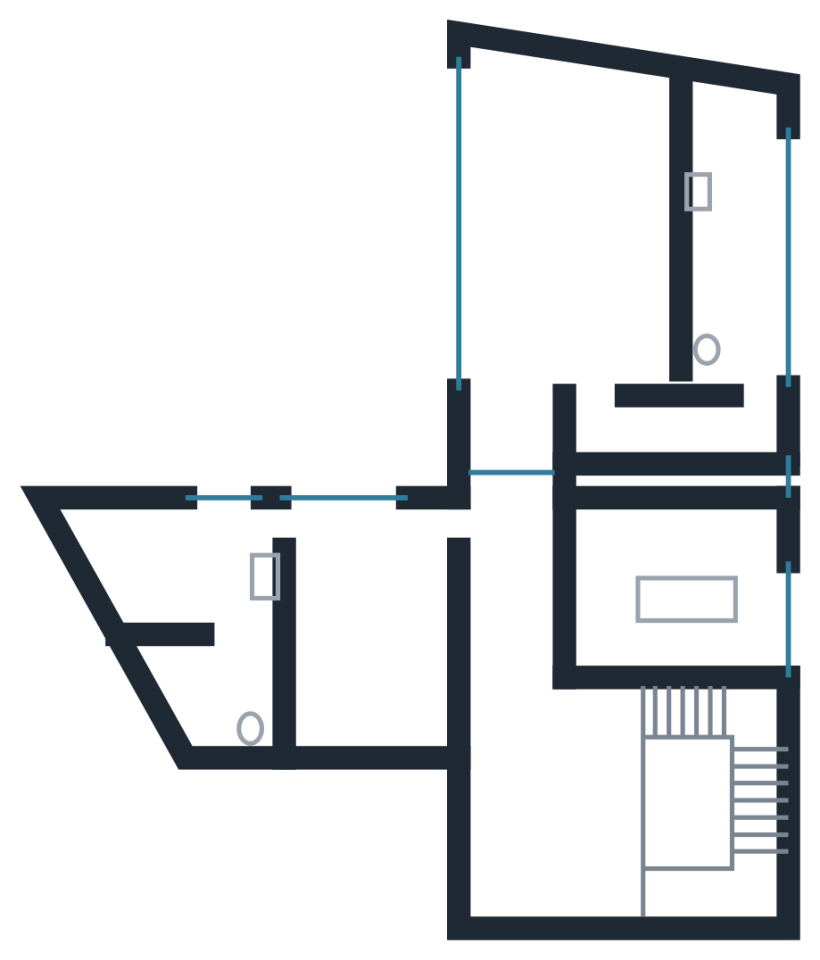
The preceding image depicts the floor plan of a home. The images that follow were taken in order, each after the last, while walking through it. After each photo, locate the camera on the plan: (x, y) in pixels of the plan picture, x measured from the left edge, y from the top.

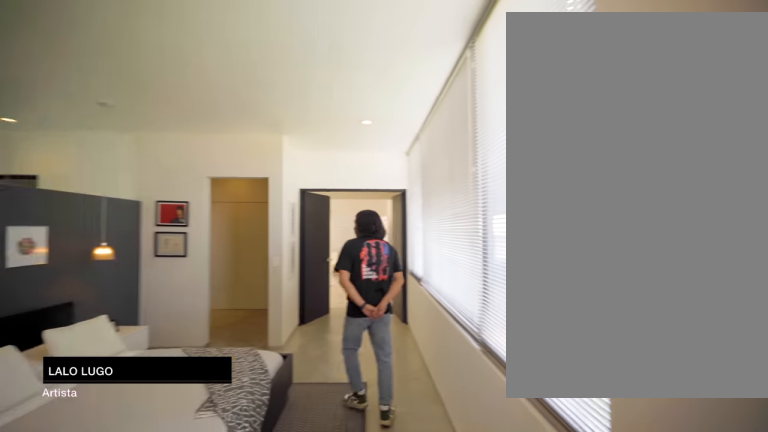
(524, 152)
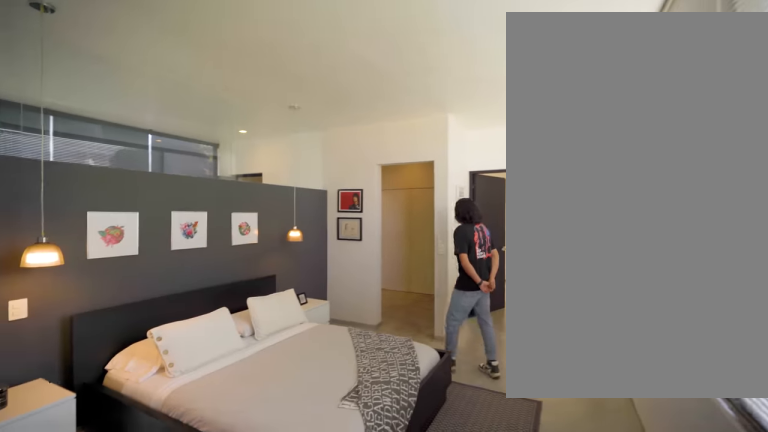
(523, 152)
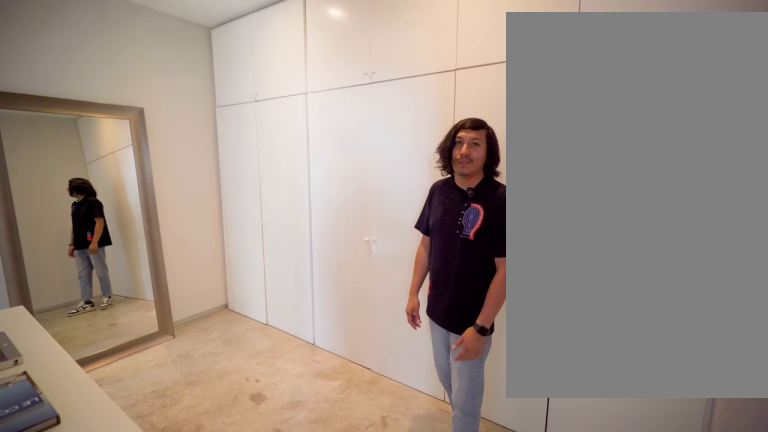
(600, 427)
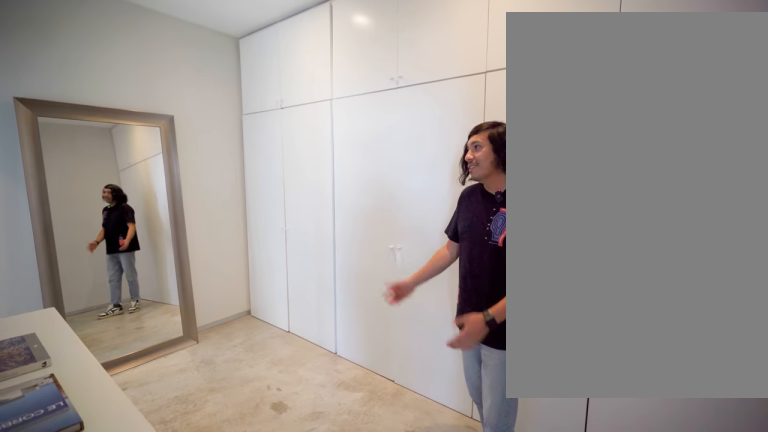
(602, 431)
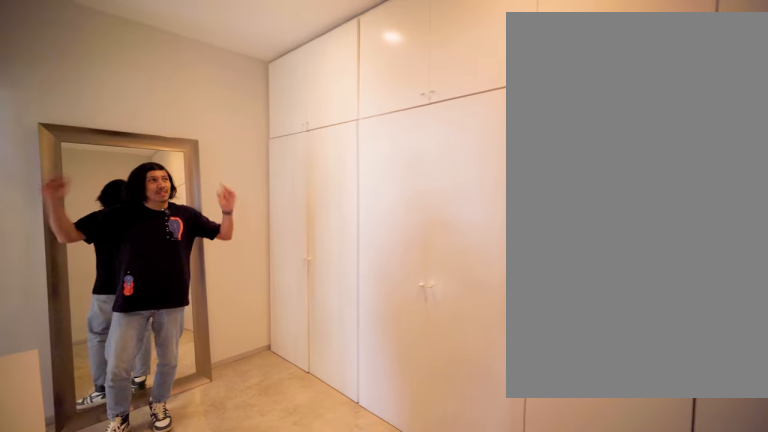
(614, 440)
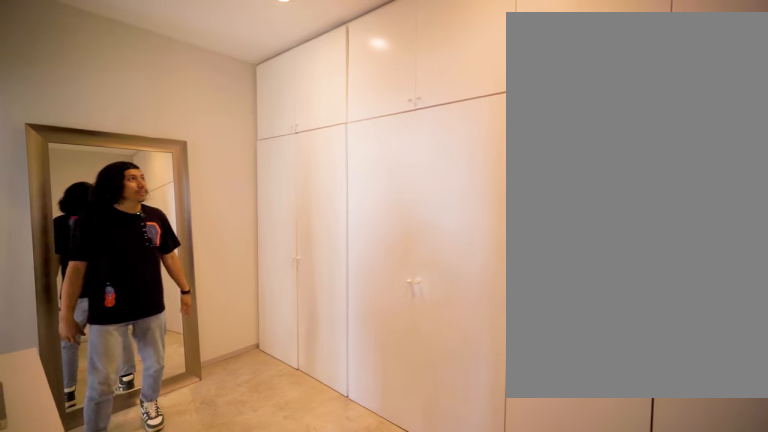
(615, 440)
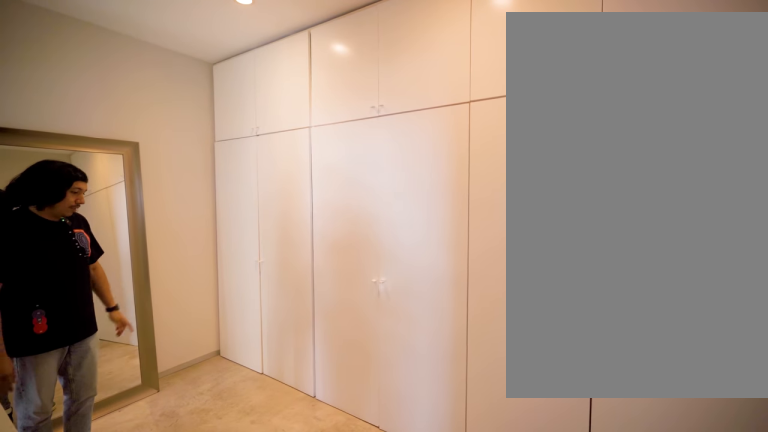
(614, 441)
